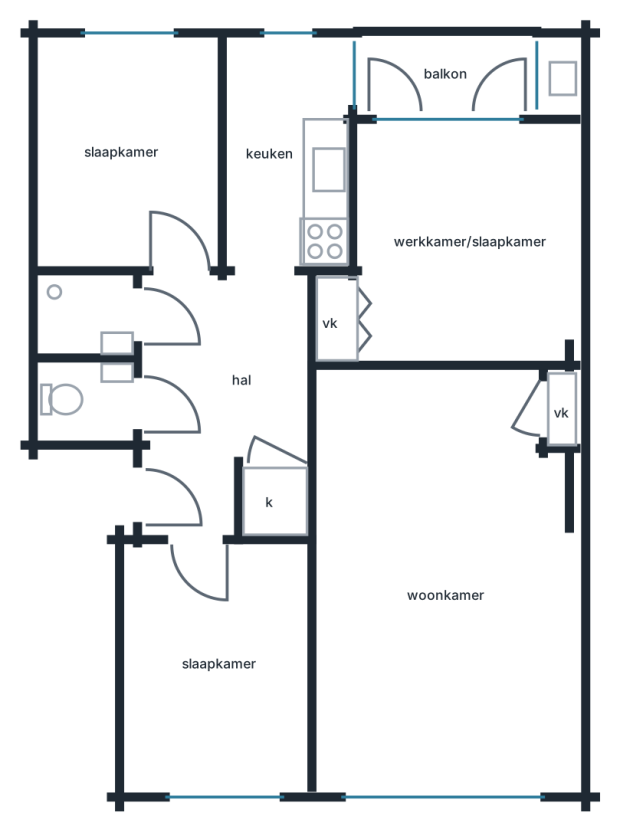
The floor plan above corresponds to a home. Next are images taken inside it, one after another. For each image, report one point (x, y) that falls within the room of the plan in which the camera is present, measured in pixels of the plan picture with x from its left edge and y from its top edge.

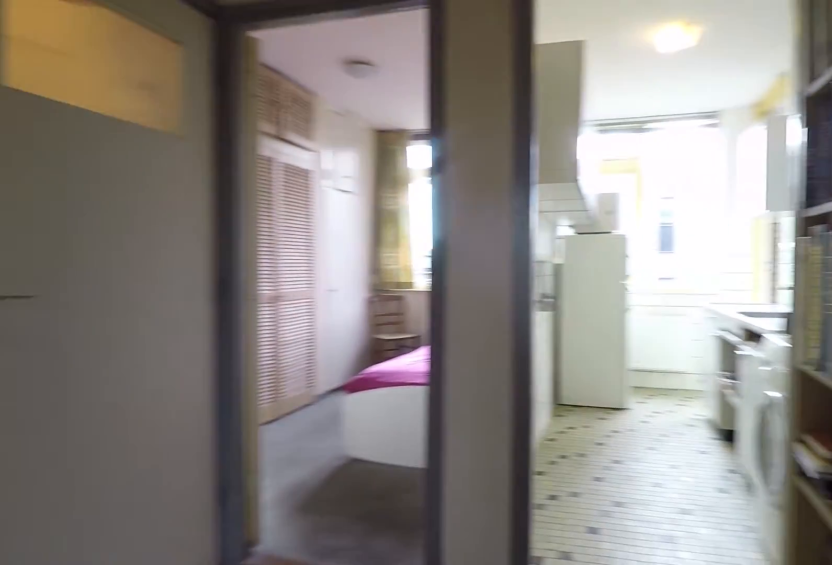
(218, 391)
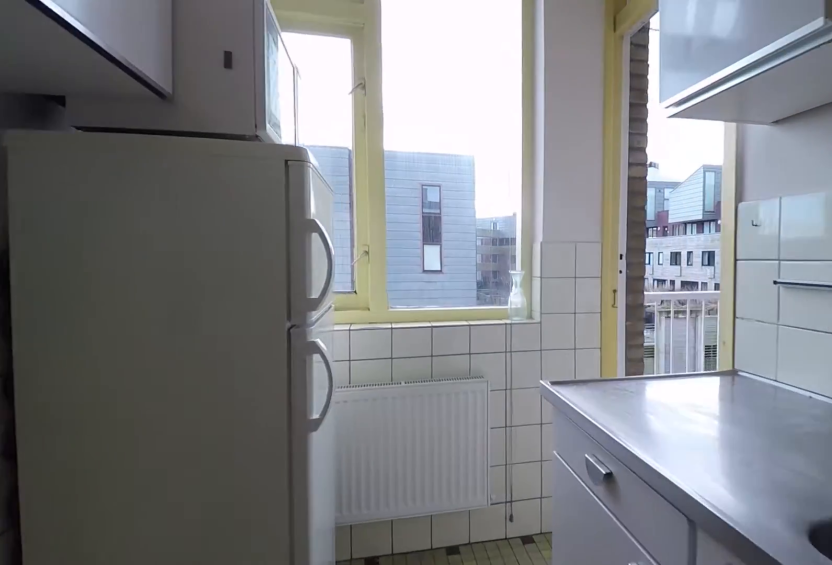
(295, 173)
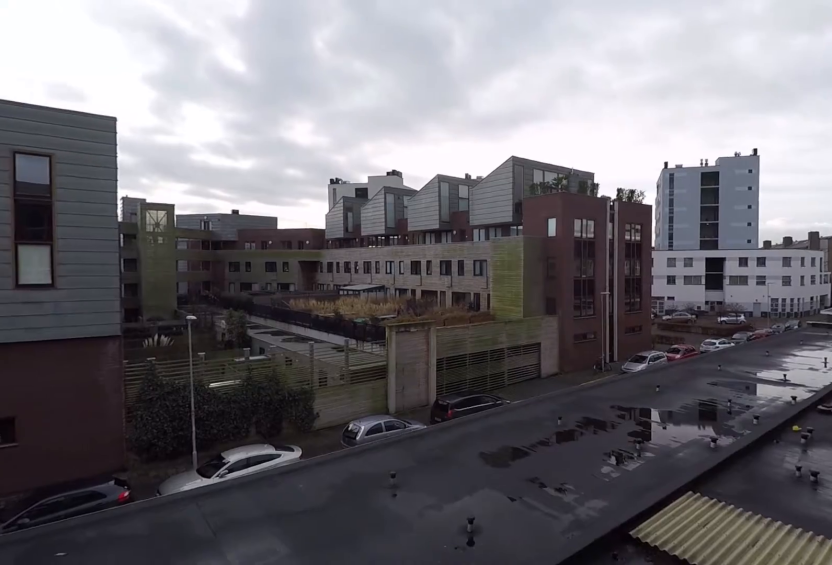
(445, 72)
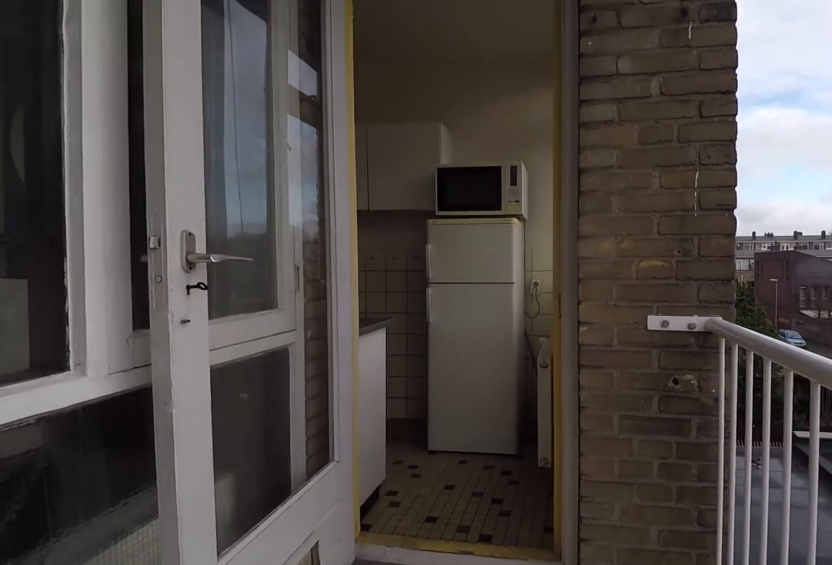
(445, 72)
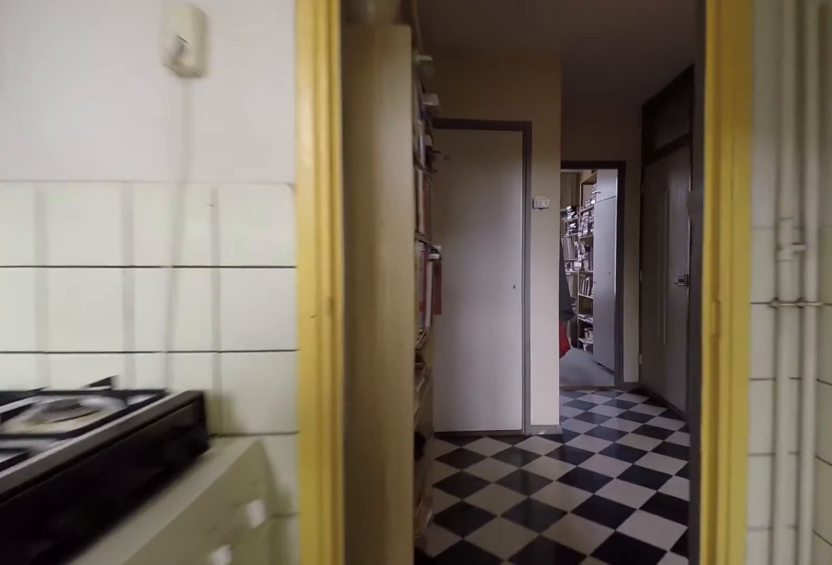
(288, 156)
